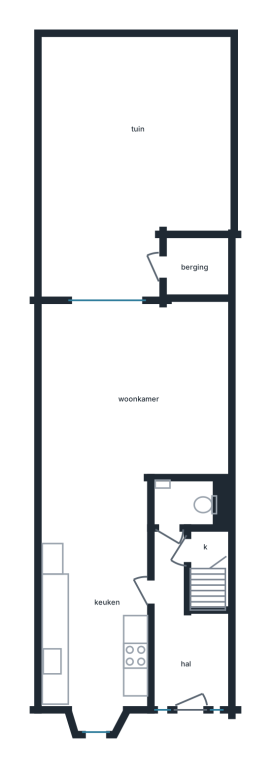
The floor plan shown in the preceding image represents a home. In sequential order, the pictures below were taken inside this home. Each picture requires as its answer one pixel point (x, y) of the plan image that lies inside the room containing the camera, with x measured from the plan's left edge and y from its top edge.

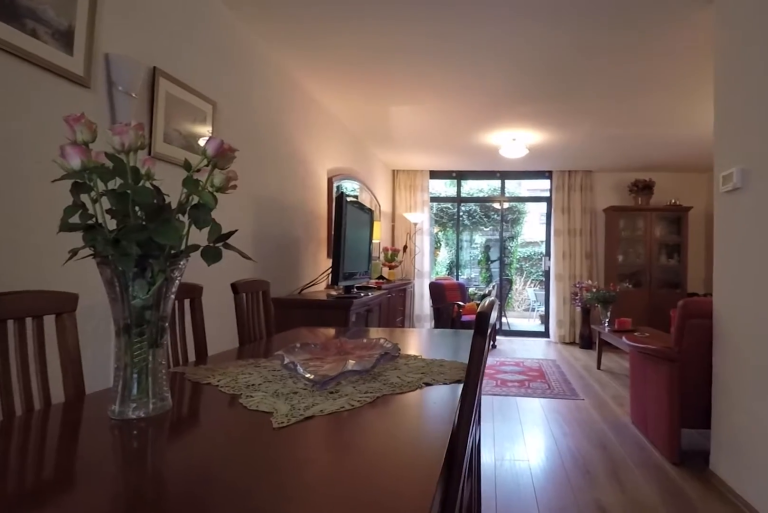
(101, 698)
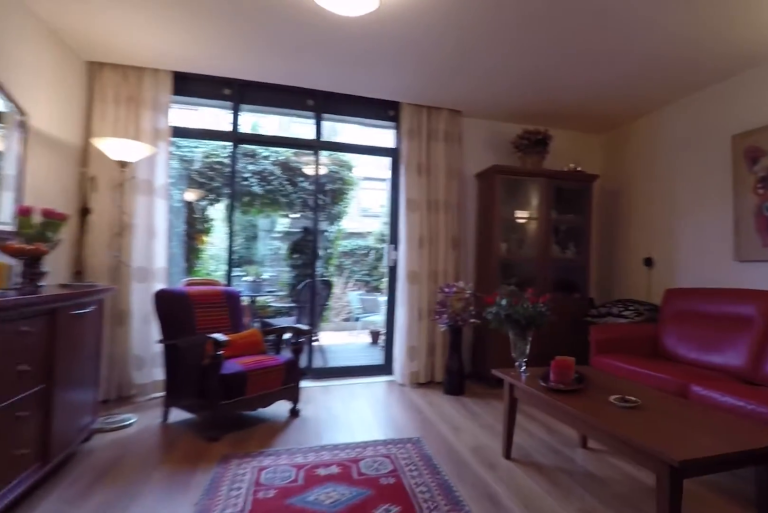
(187, 390)
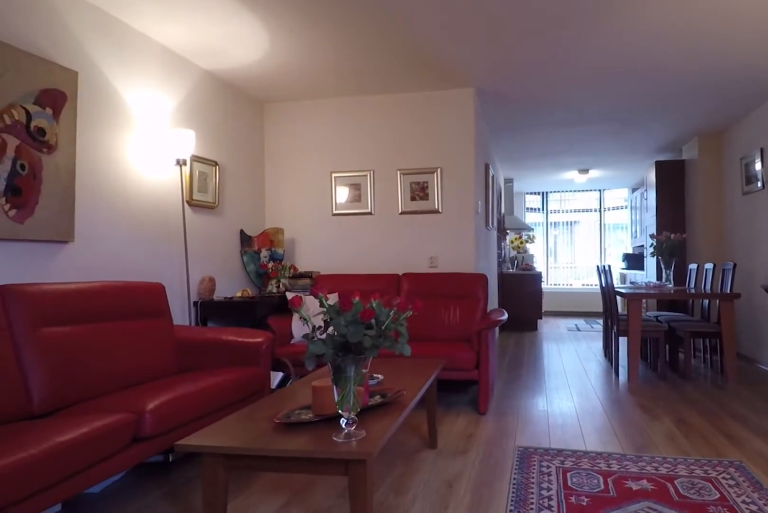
(187, 390)
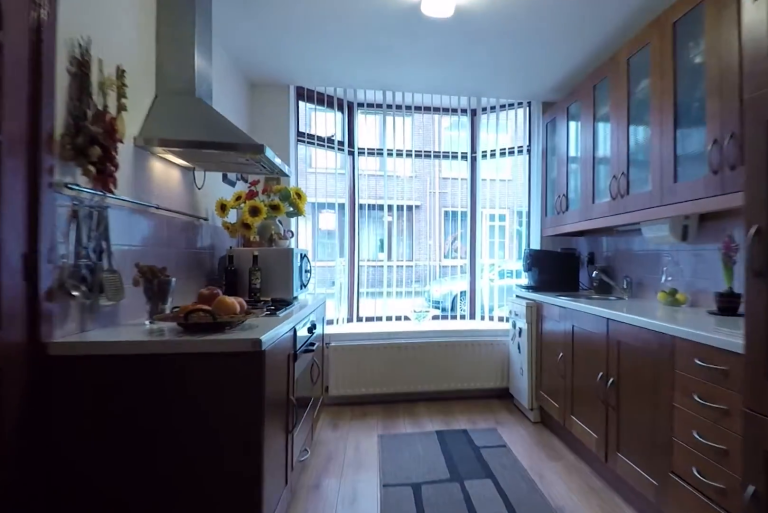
(101, 698)
